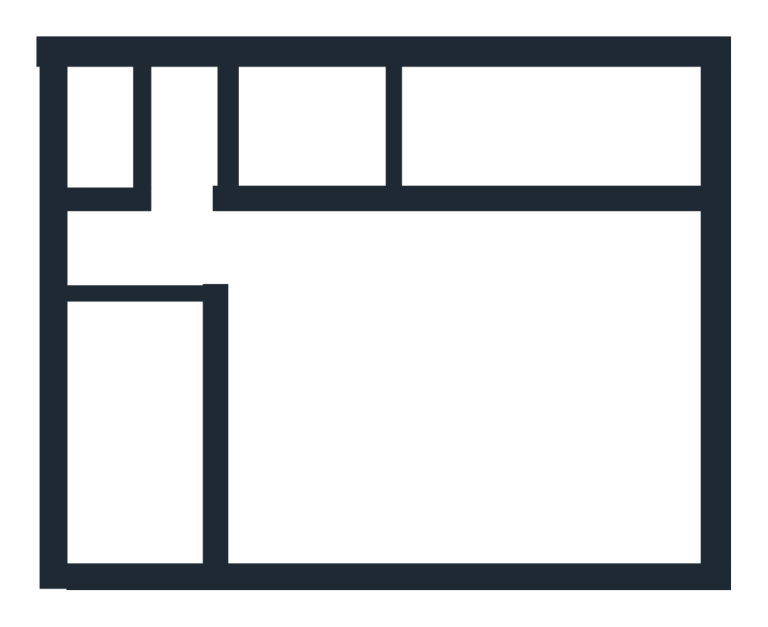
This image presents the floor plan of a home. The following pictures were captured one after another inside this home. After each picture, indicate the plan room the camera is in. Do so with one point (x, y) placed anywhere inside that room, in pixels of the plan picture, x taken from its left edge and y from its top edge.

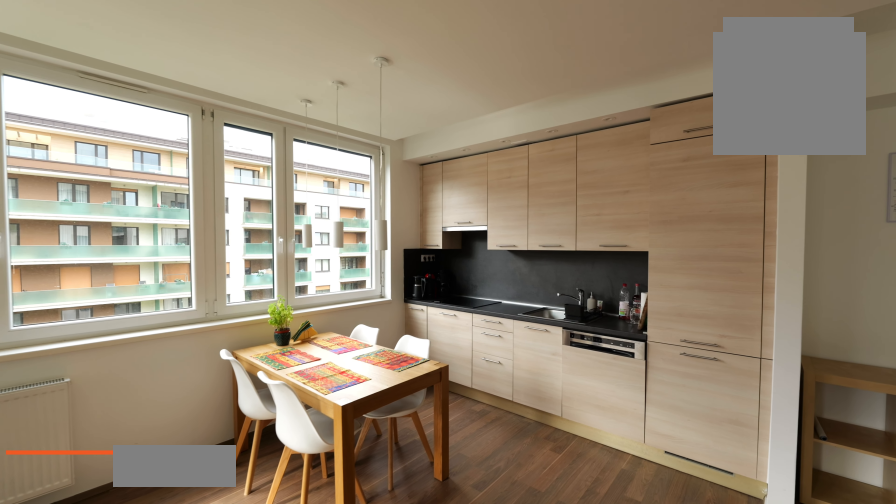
(376, 353)
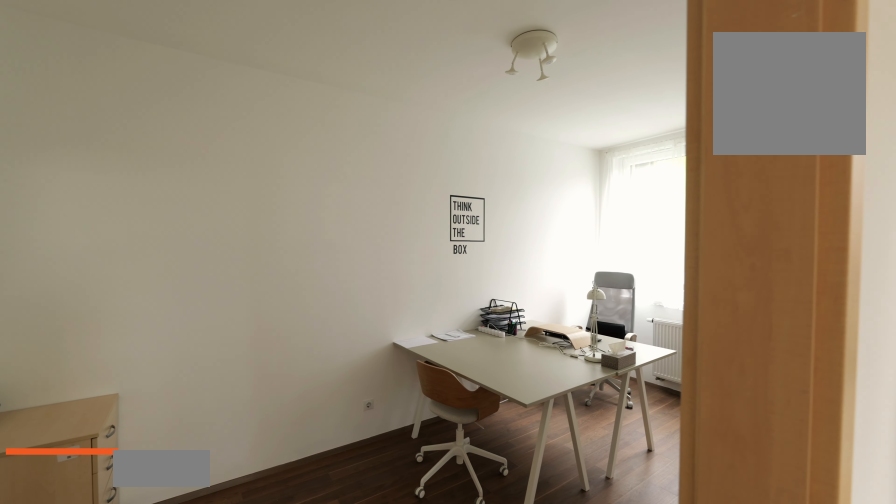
(482, 132)
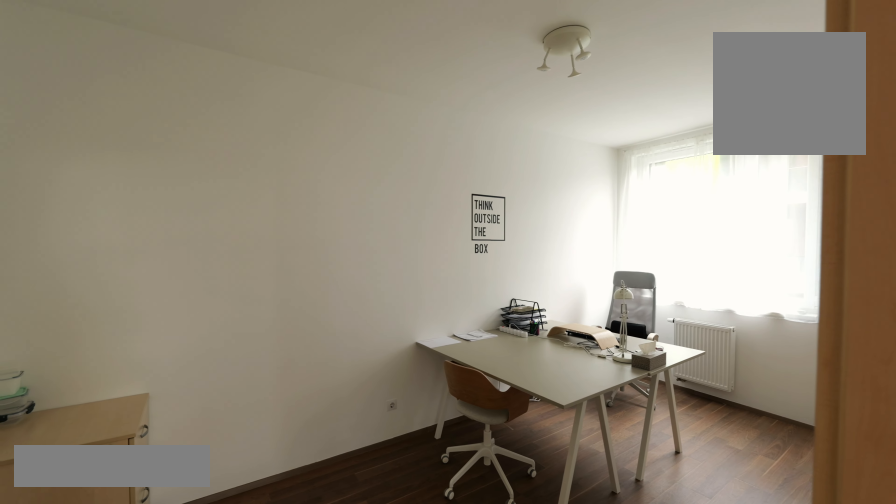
(482, 132)
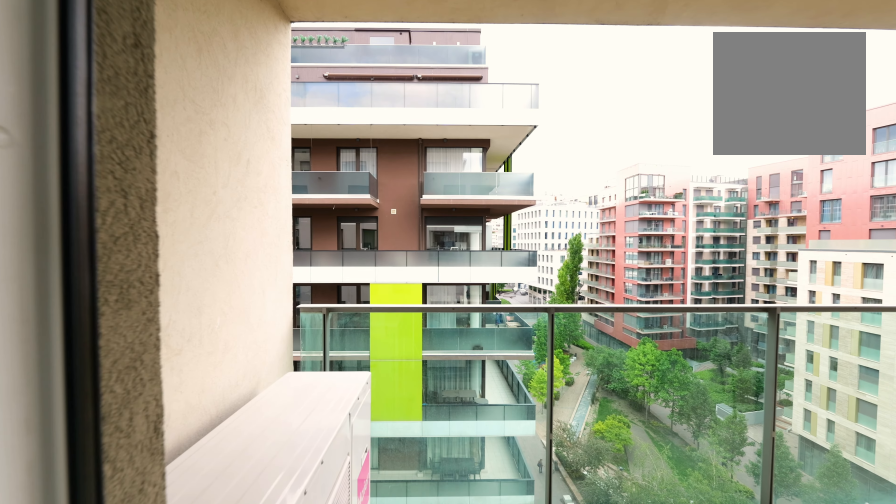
(540, 344)
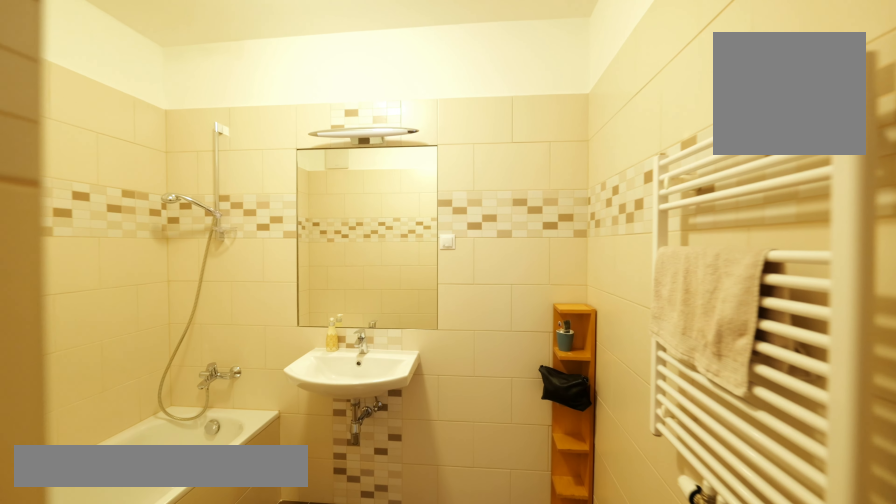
(290, 142)
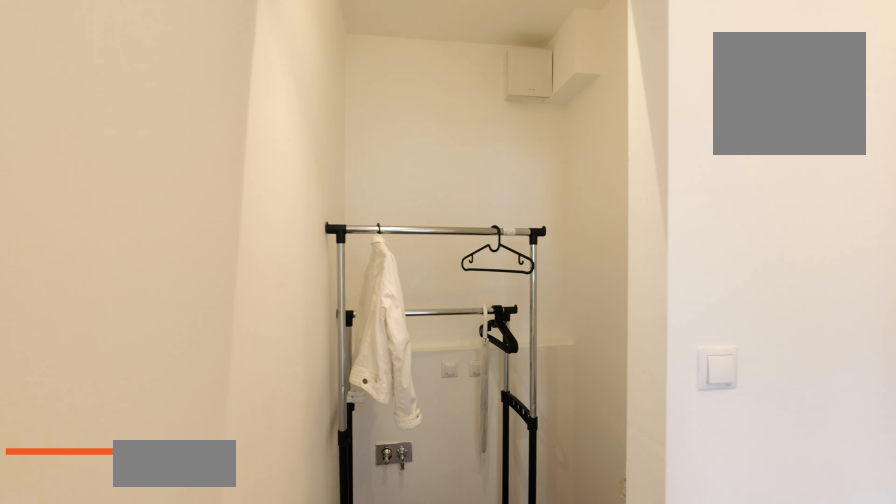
(116, 276)
